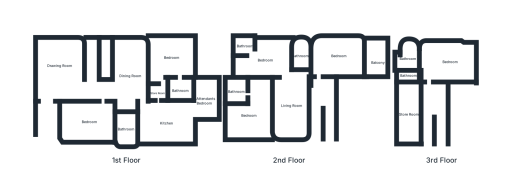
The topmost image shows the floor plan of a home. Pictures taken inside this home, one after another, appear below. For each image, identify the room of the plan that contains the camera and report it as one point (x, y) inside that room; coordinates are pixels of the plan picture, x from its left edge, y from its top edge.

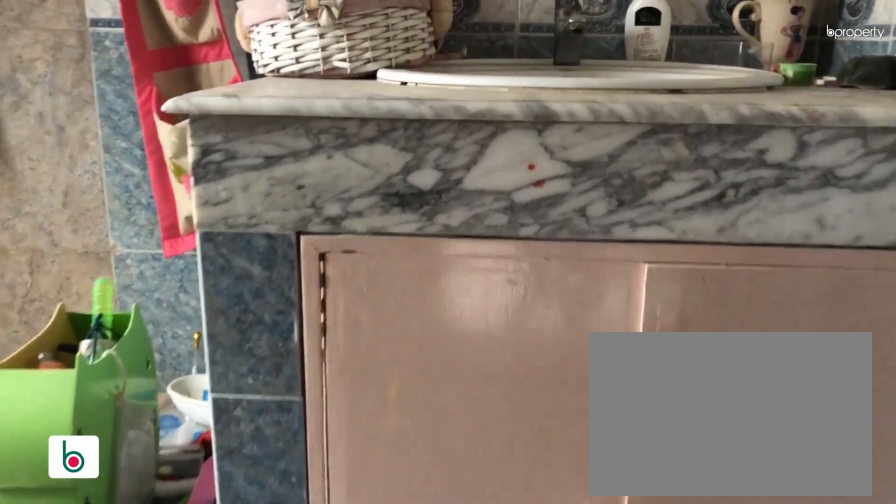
(244, 46)
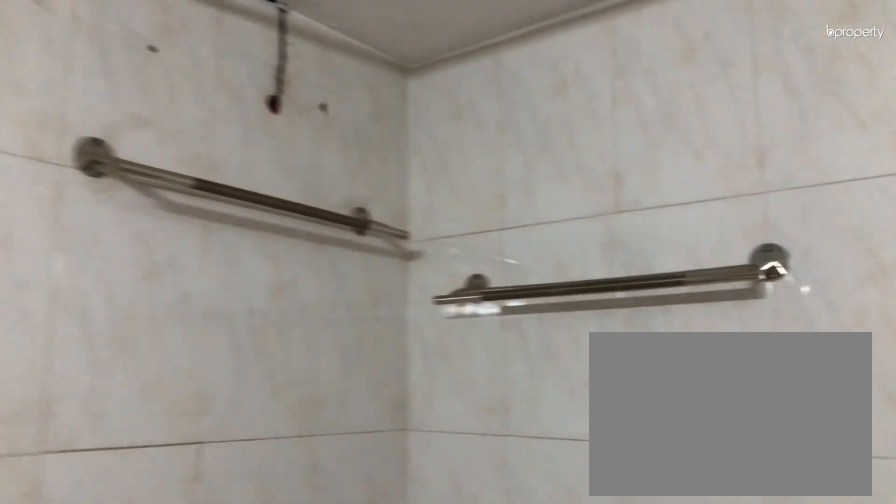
(234, 92)
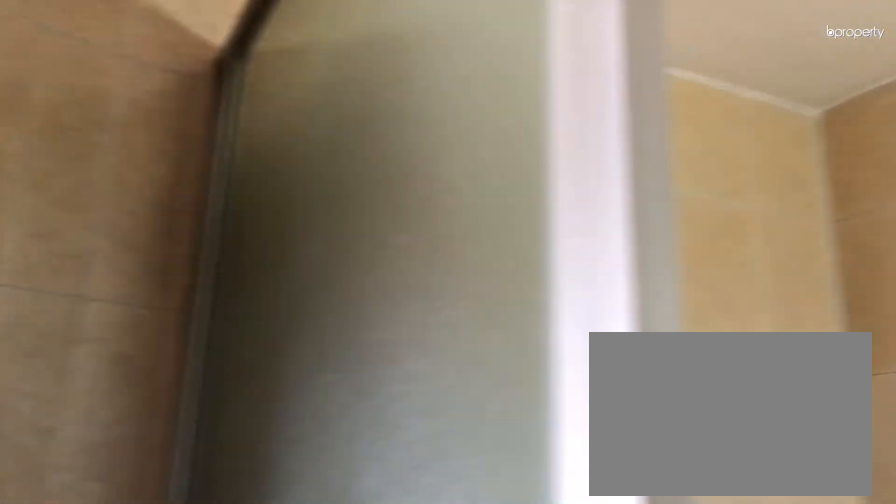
(406, 58)
